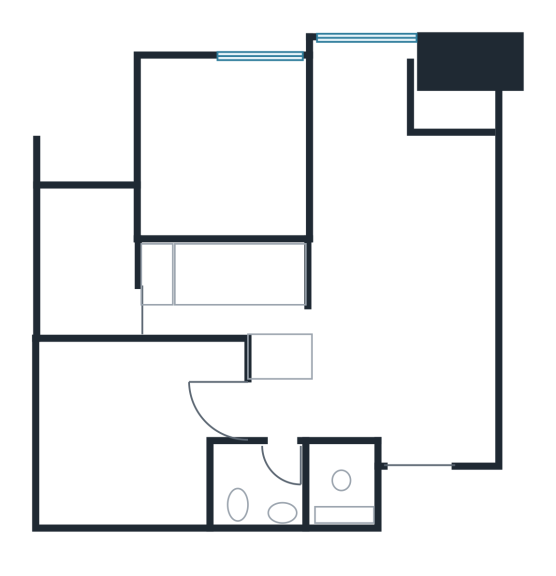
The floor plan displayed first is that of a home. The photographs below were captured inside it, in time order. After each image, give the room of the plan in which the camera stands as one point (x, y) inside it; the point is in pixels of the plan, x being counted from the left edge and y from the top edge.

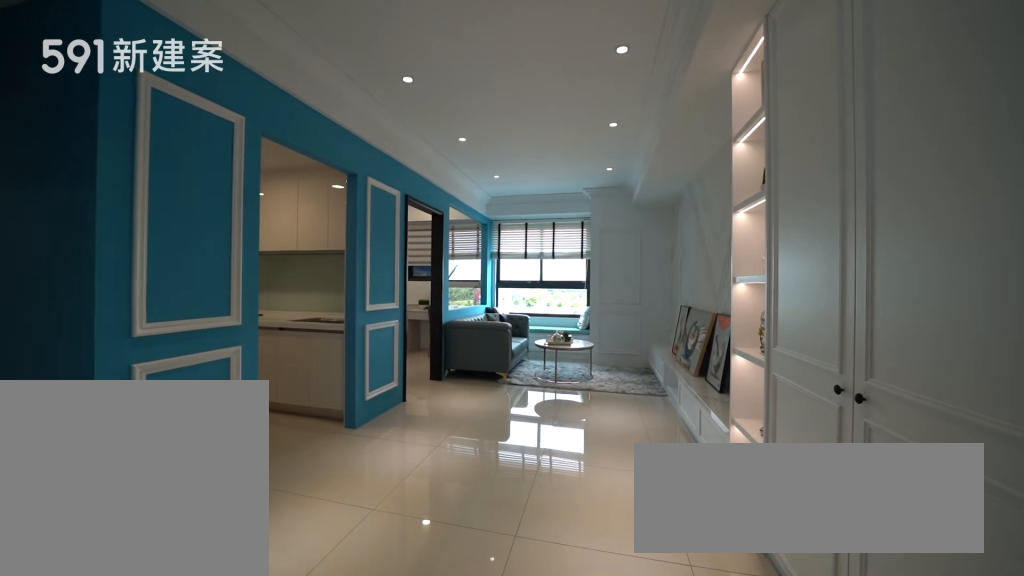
(403, 334)
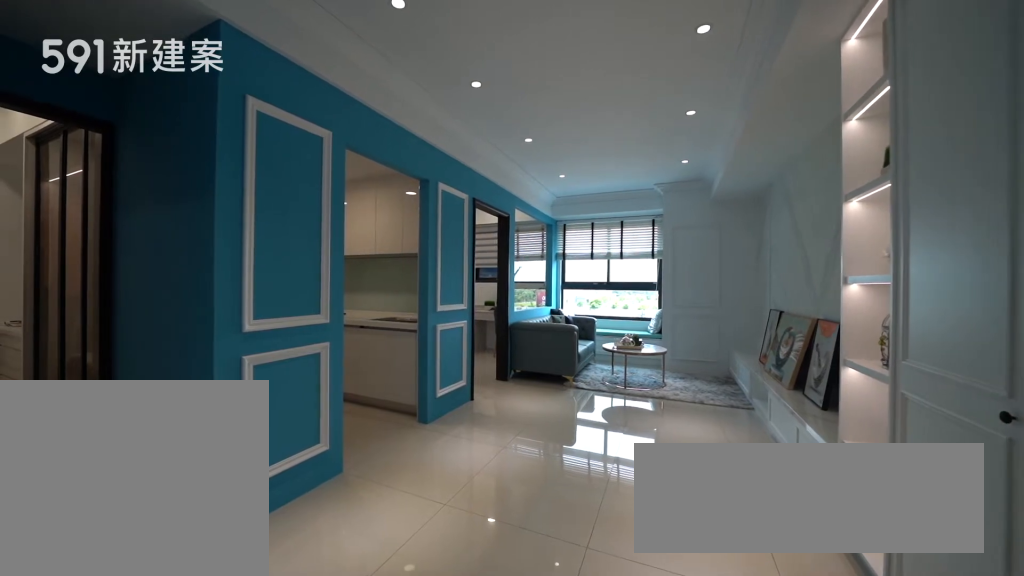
(403, 334)
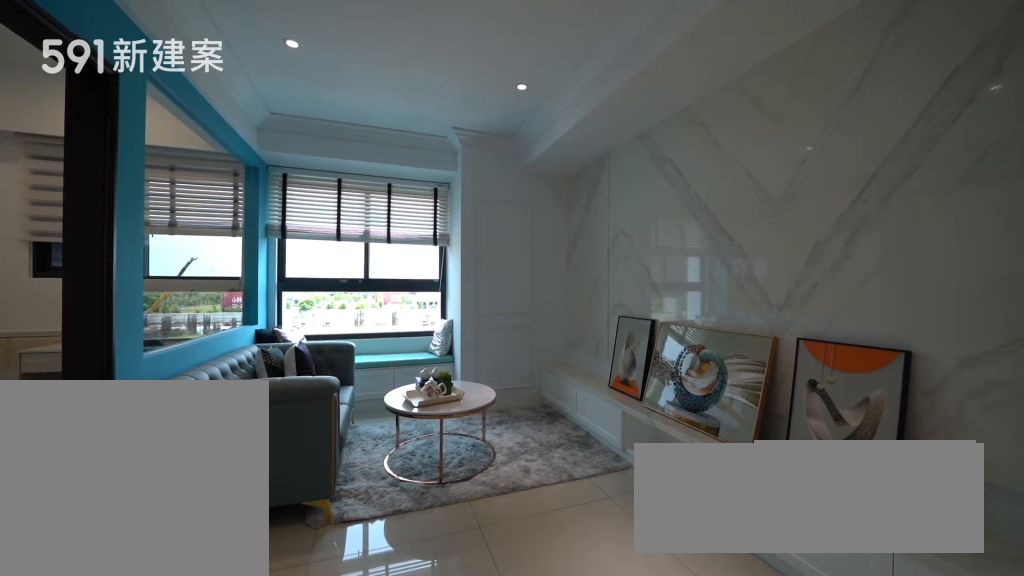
(396, 178)
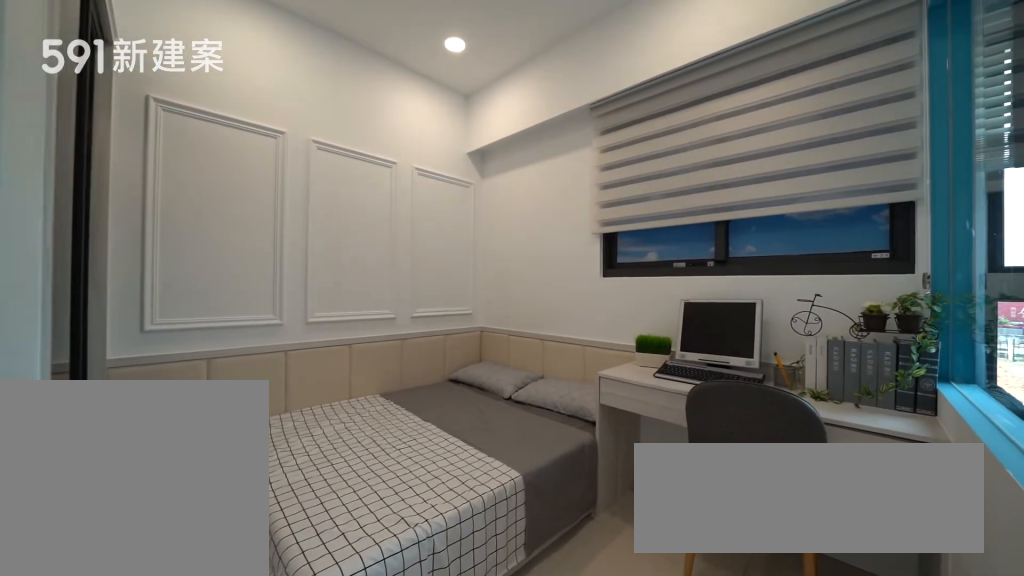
(222, 145)
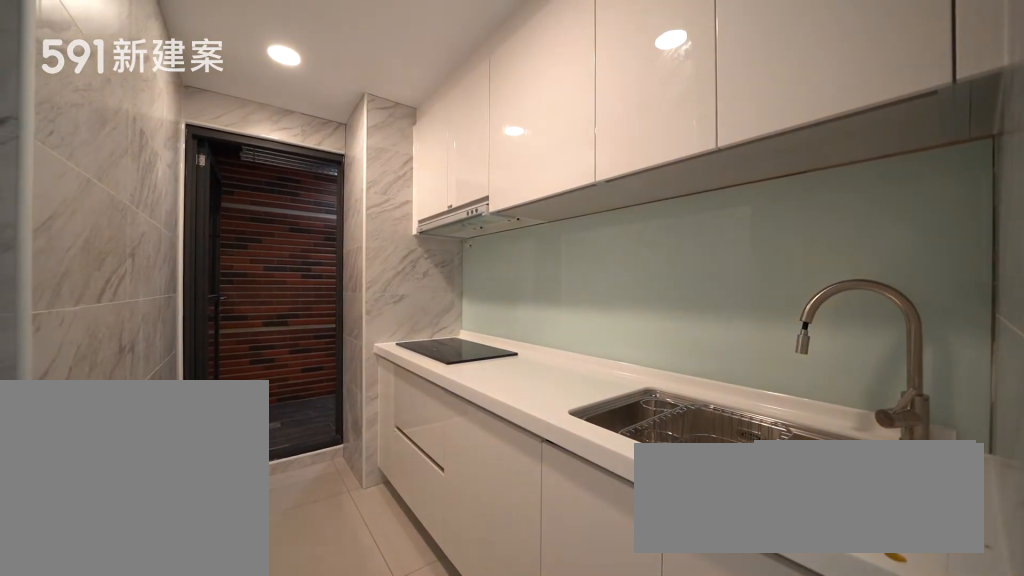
(228, 294)
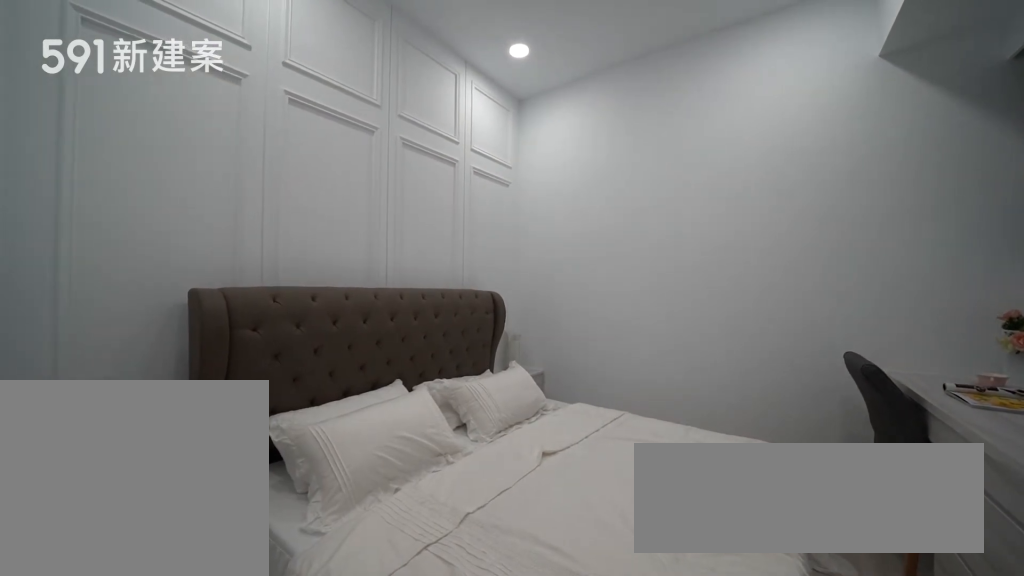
(129, 430)
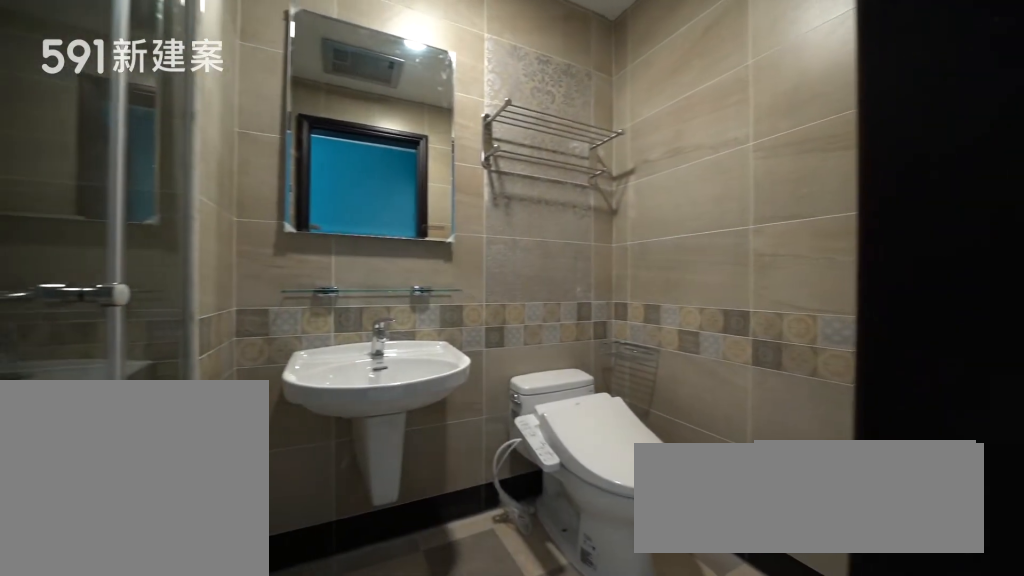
(296, 485)
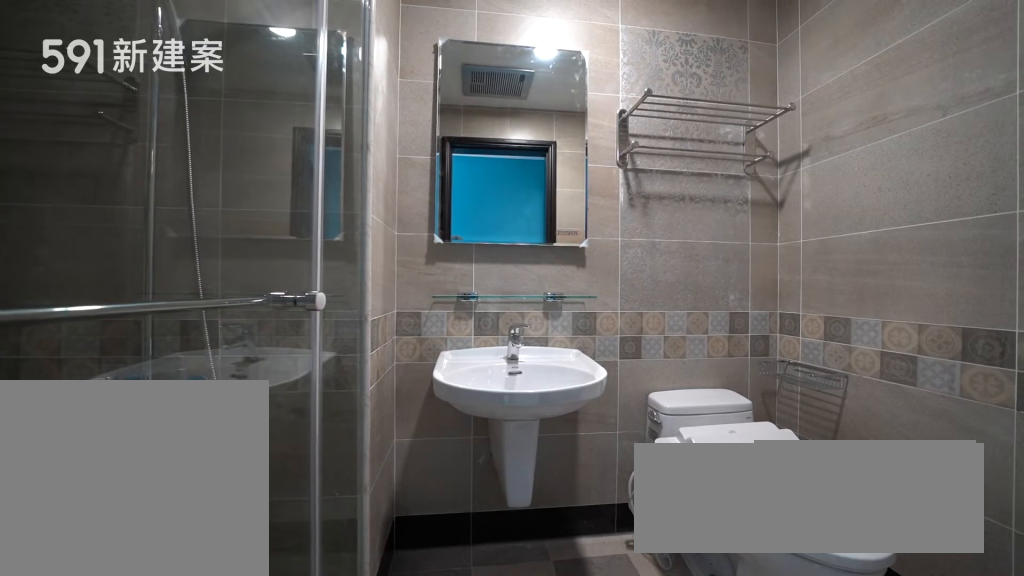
(296, 485)
